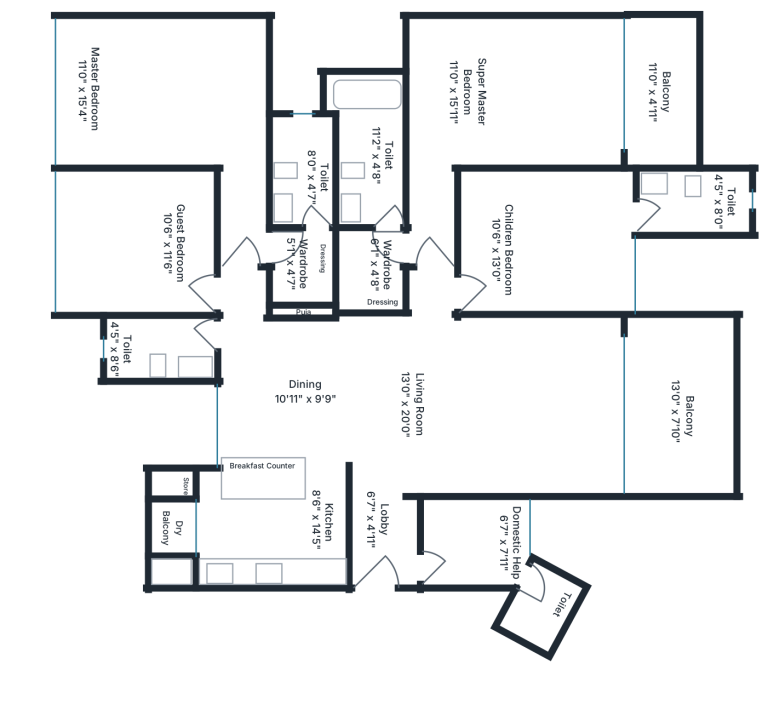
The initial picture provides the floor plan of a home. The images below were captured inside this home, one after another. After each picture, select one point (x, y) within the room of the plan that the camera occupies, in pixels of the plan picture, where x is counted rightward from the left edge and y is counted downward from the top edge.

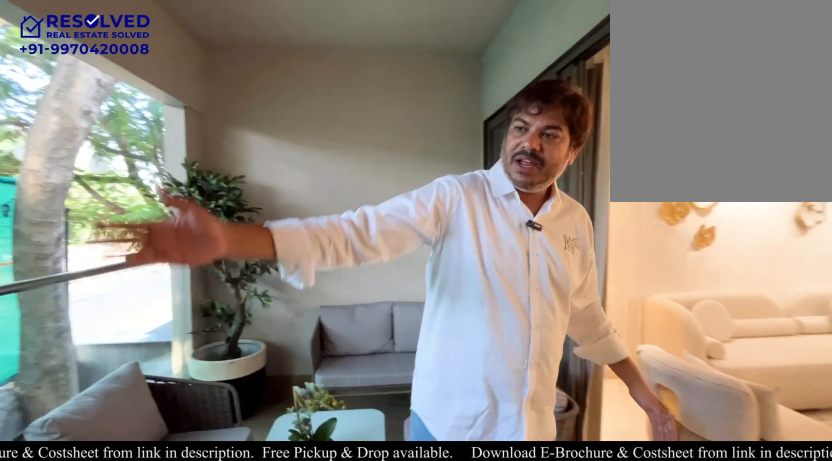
(680, 406)
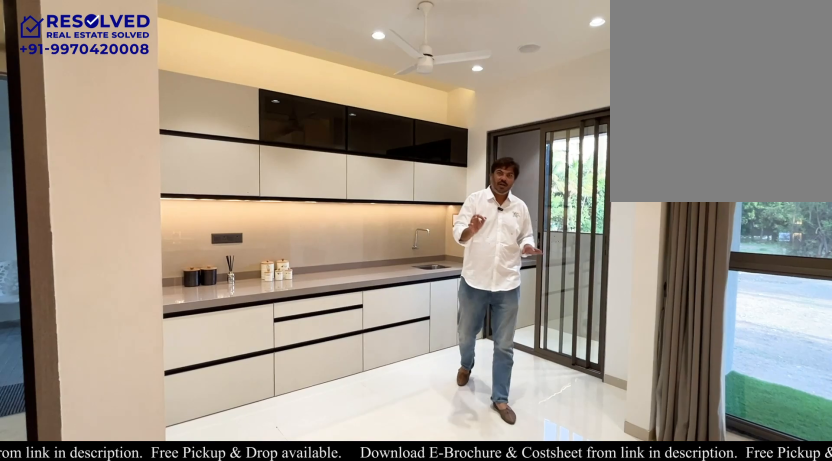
(273, 529)
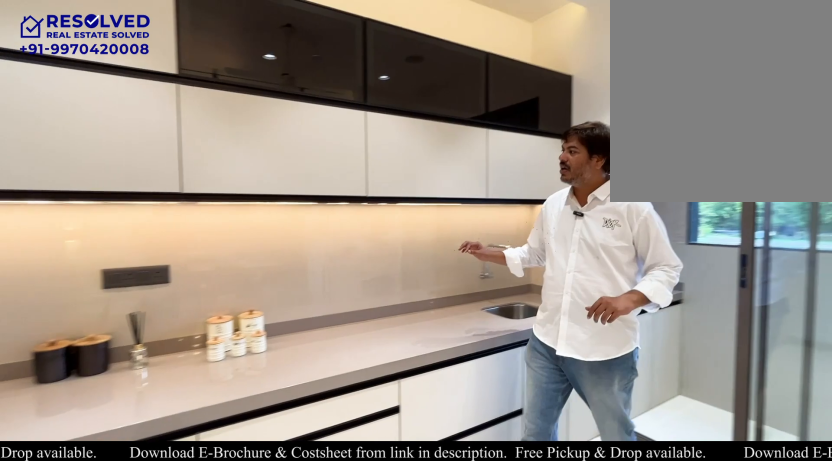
(273, 528)
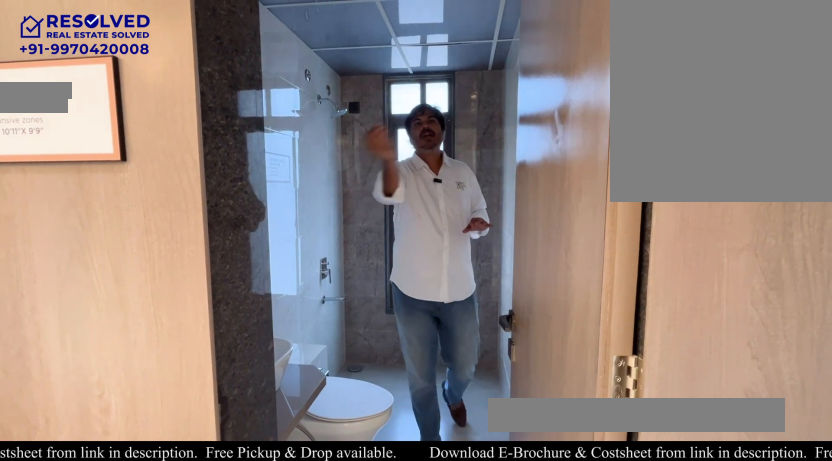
(159, 348)
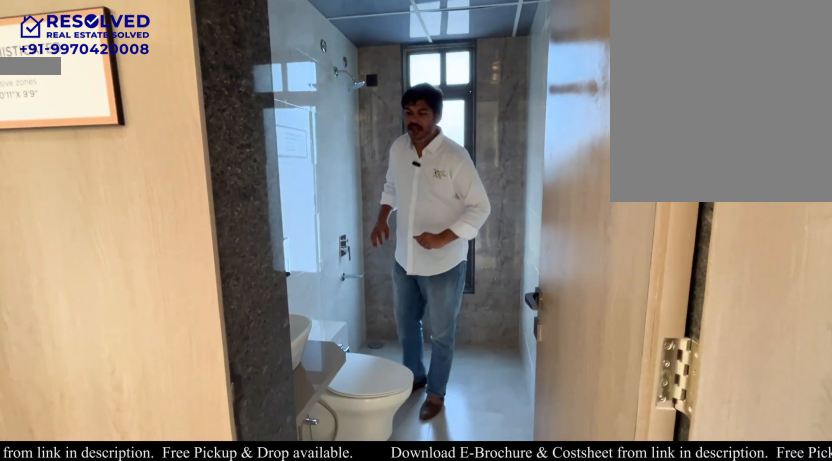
(159, 348)
